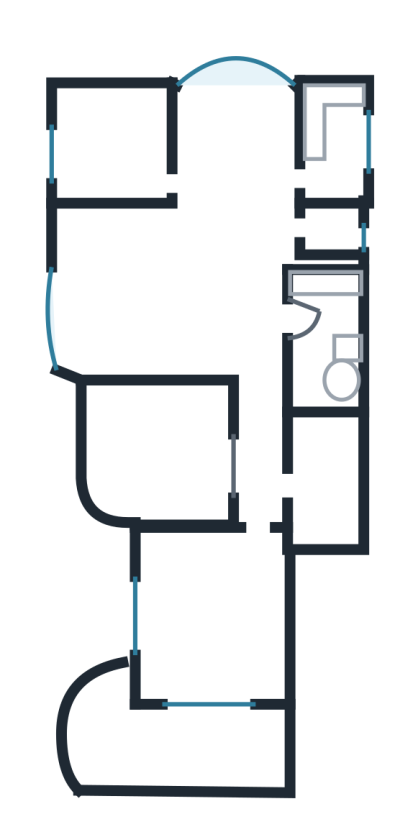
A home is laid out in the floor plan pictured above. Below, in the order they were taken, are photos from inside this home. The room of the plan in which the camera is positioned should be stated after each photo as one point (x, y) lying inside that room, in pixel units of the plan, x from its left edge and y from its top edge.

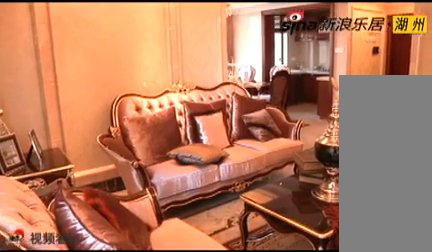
(158, 273)
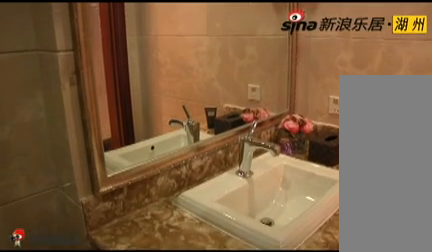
(325, 337)
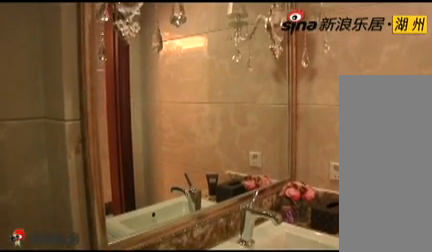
(325, 337)
